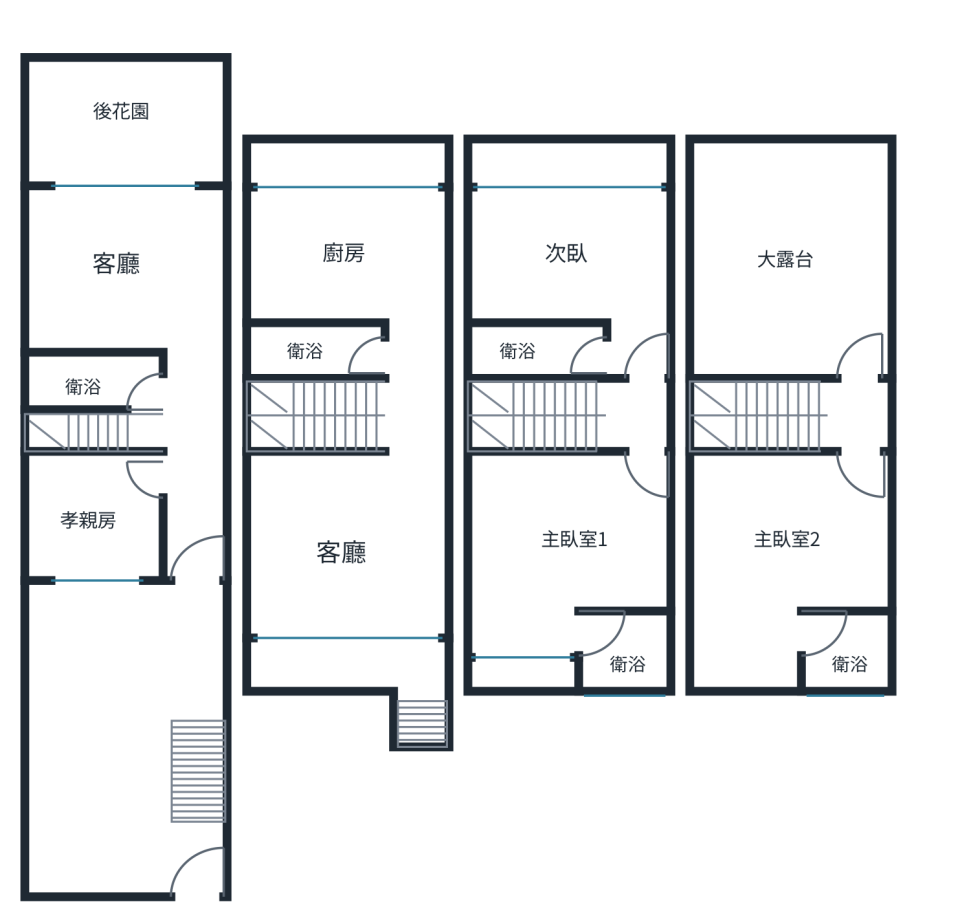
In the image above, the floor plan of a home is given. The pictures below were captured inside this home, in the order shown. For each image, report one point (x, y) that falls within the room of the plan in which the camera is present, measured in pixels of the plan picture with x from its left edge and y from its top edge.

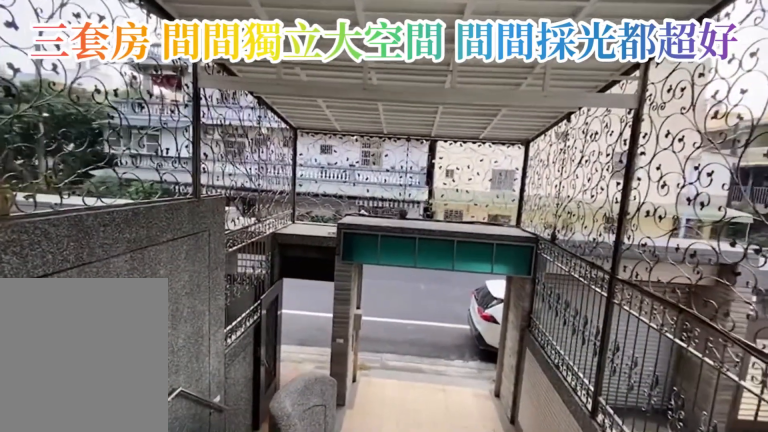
(410, 669)
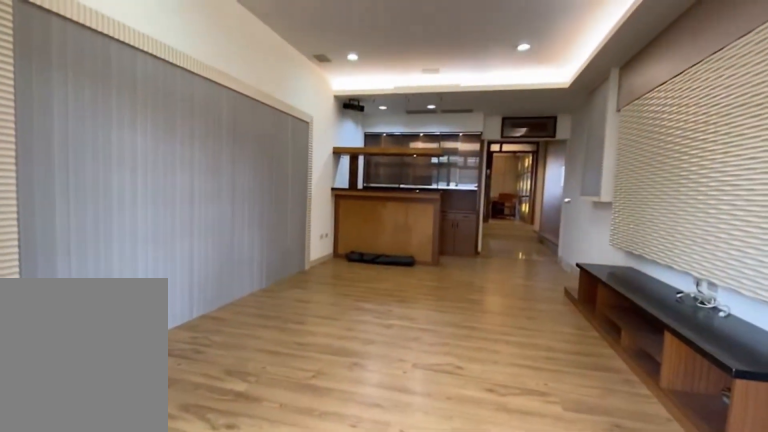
(386, 543)
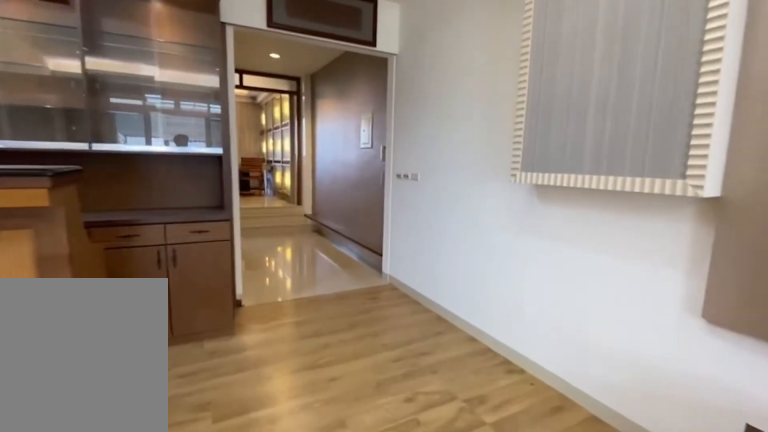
(387, 543)
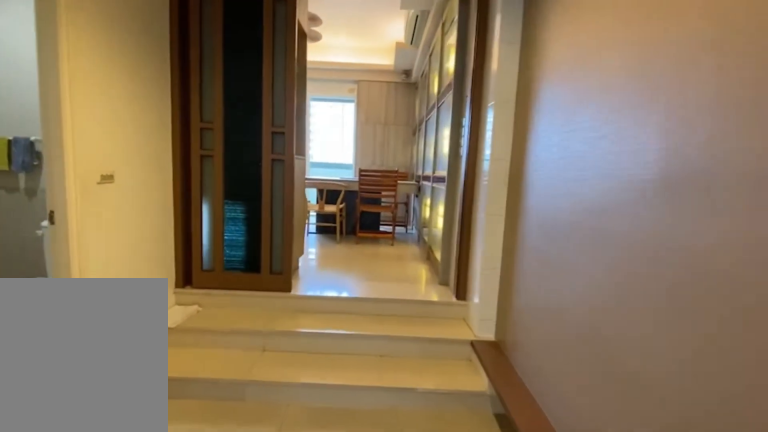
(414, 418)
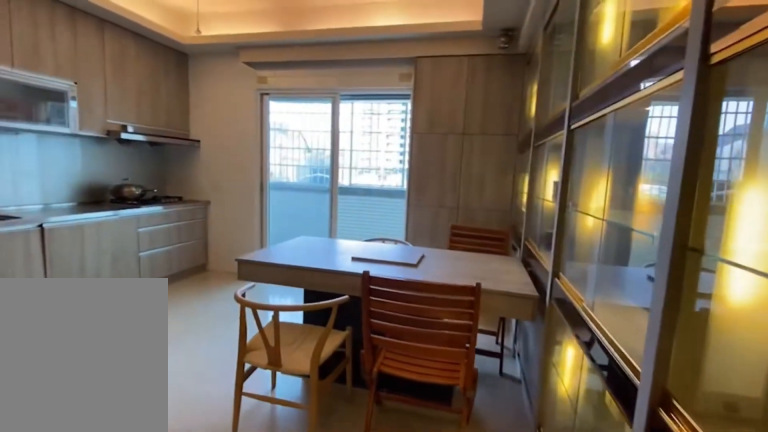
(343, 259)
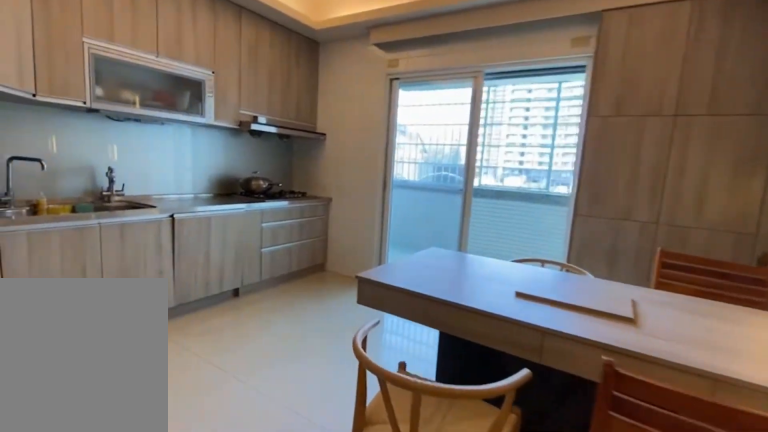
(342, 260)
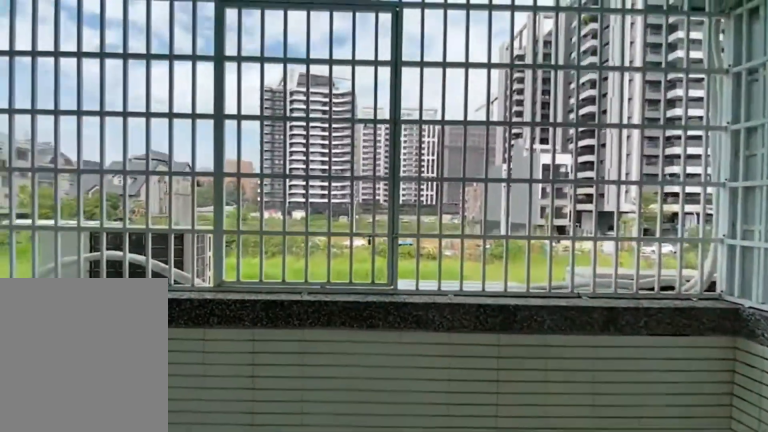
(351, 154)
